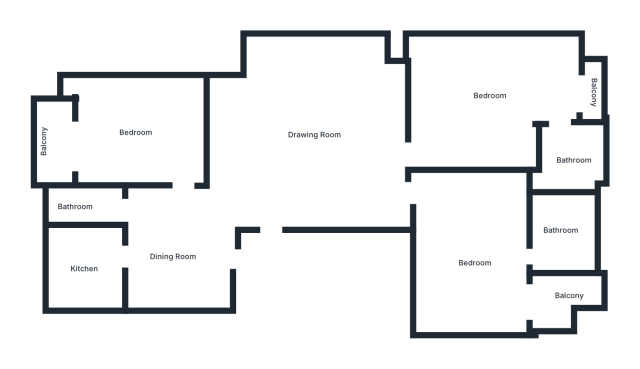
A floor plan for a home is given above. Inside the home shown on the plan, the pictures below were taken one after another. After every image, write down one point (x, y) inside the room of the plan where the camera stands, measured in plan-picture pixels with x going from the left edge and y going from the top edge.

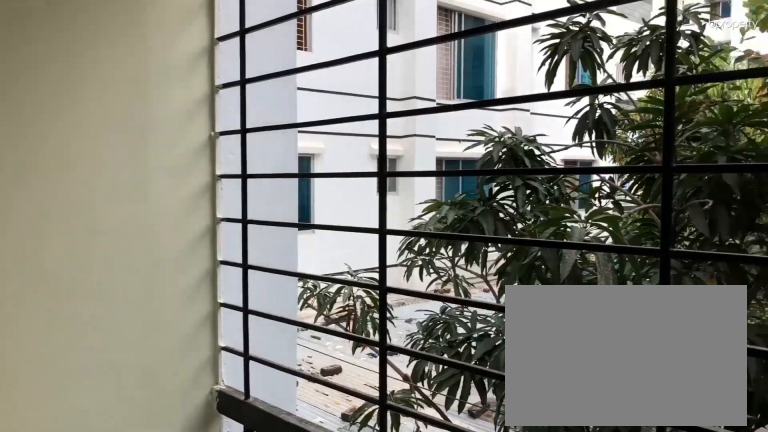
(54, 142)
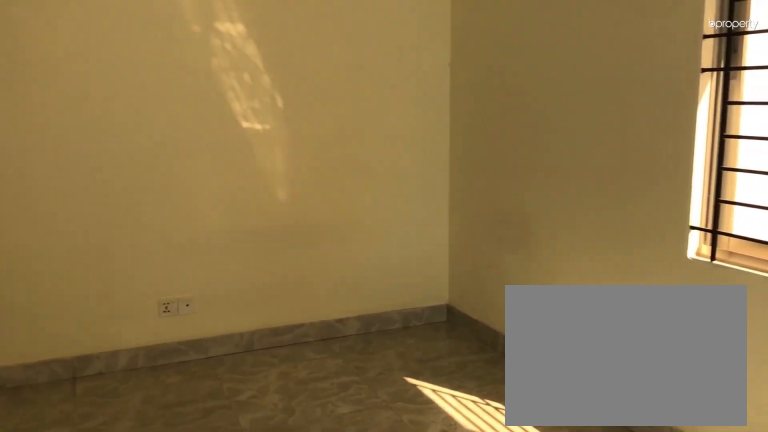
(487, 96)
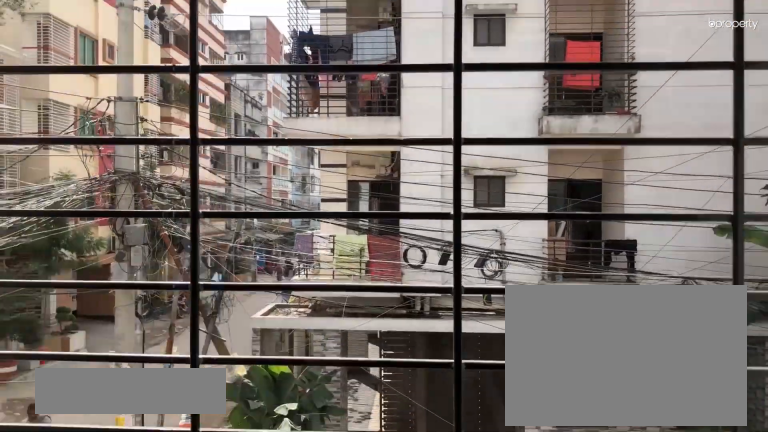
(591, 90)
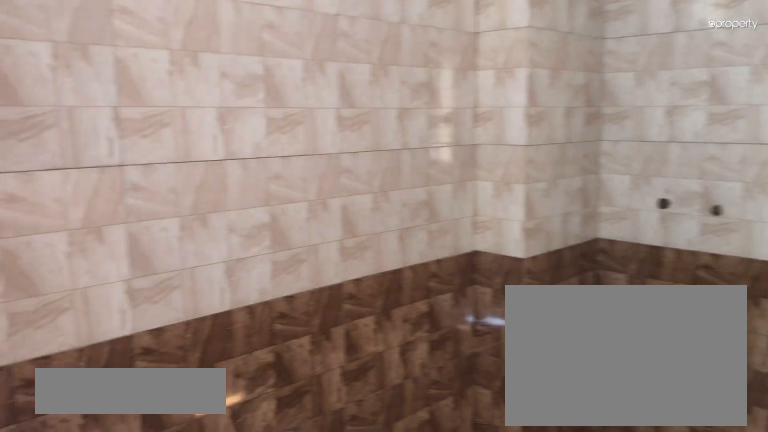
(573, 158)
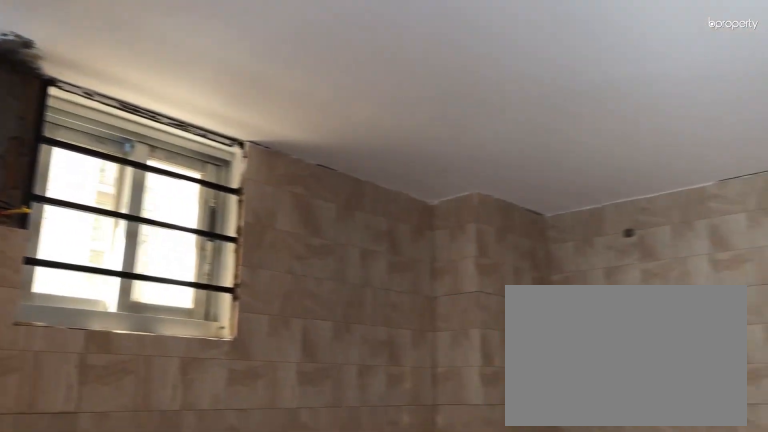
(573, 158)
